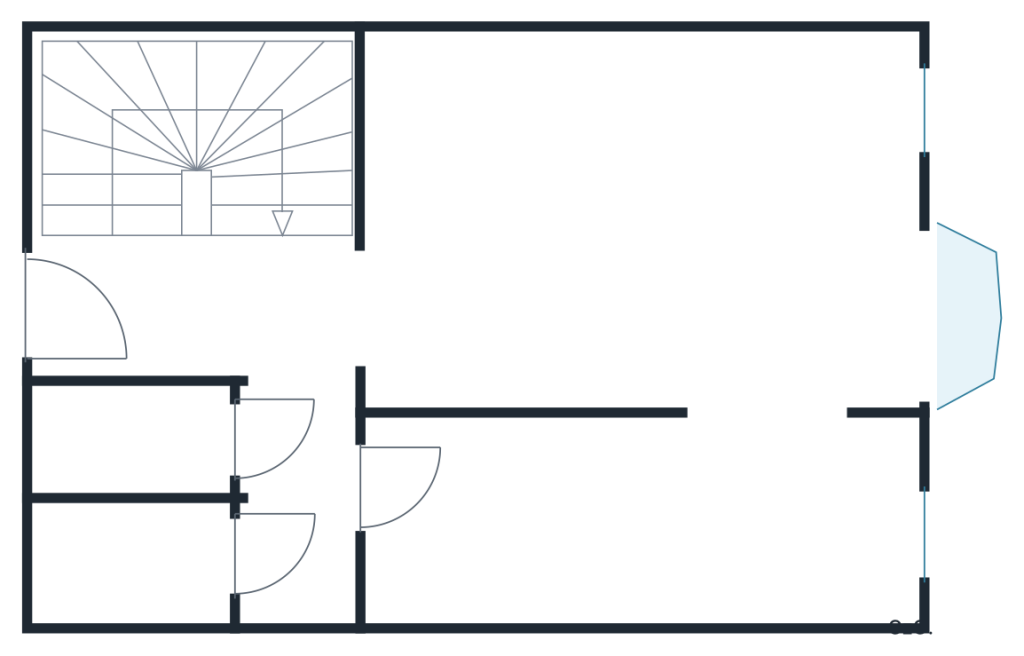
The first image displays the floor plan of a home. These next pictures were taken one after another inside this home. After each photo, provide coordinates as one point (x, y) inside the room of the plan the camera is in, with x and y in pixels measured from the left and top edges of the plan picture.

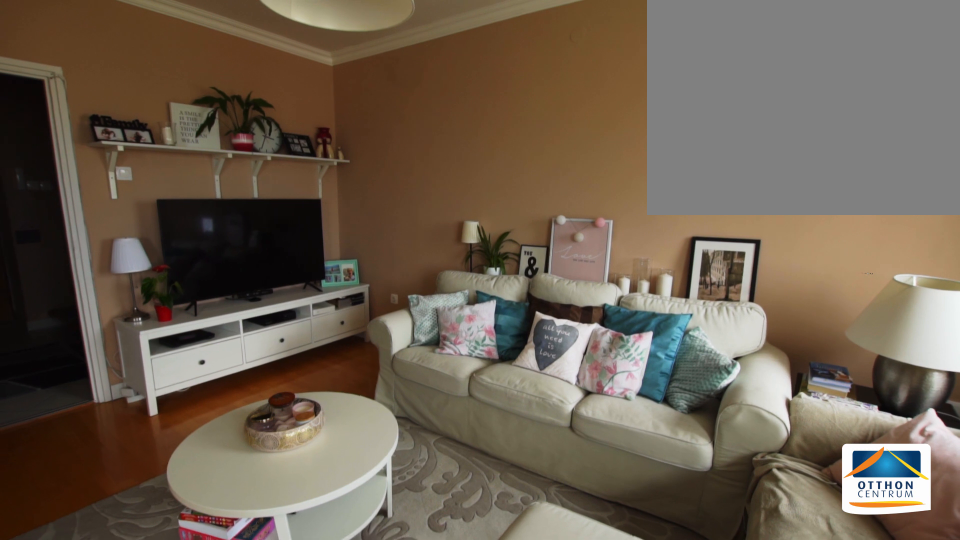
(652, 228)
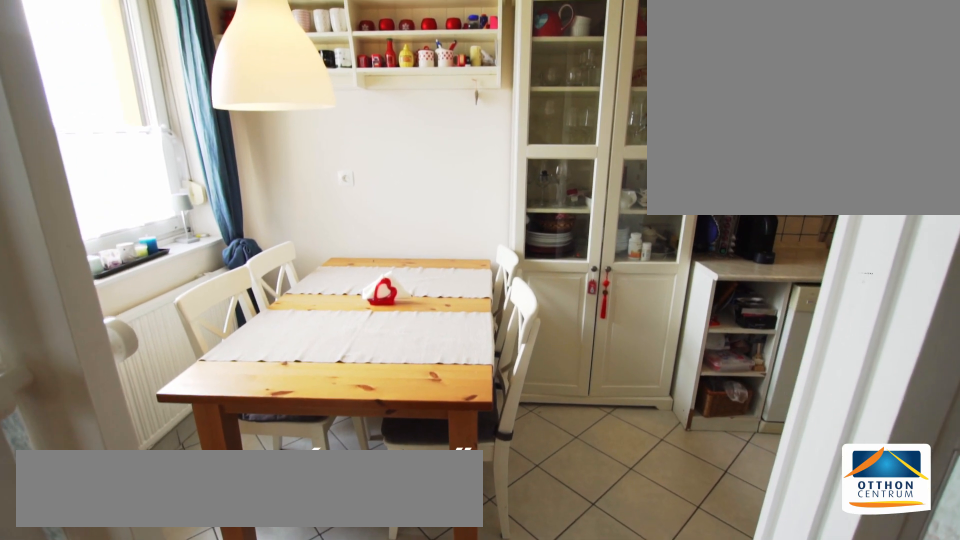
(653, 527)
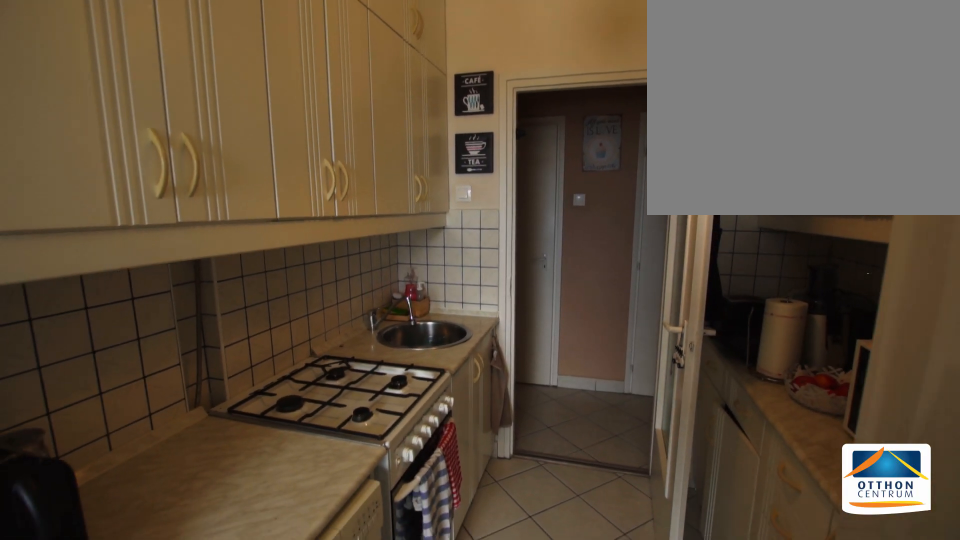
(653, 528)
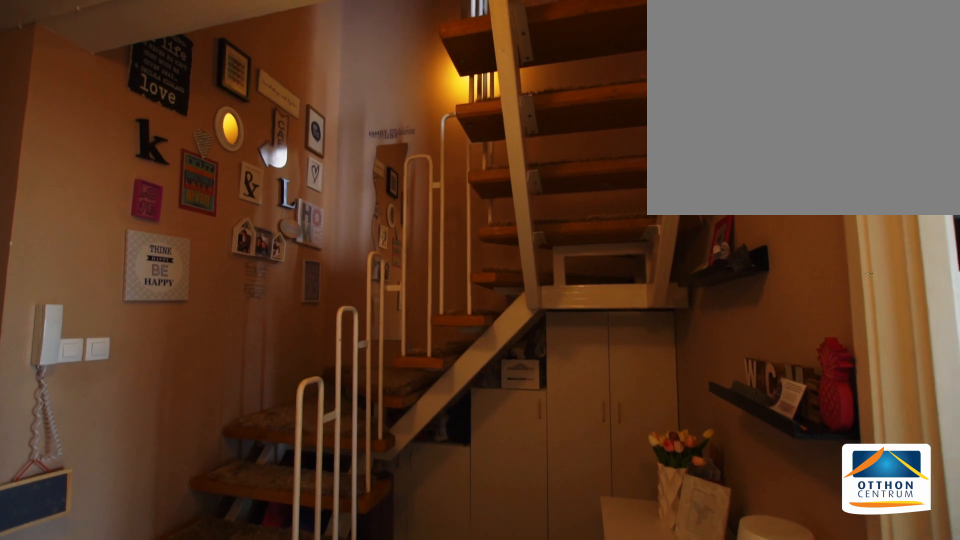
(294, 336)
